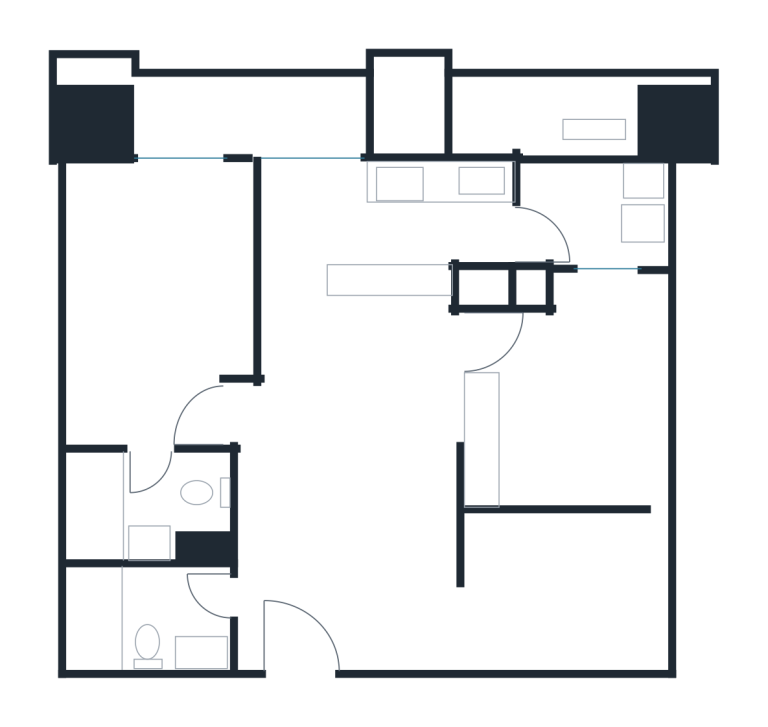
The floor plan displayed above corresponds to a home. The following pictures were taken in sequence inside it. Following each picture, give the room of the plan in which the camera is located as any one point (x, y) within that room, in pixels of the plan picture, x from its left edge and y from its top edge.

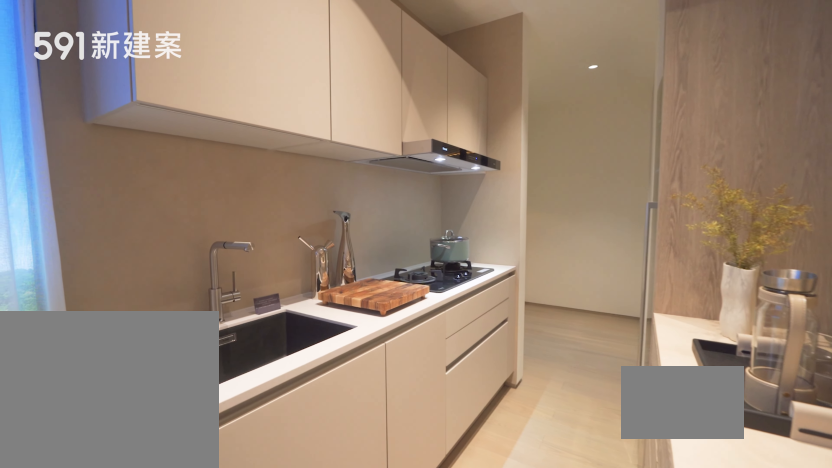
(444, 220)
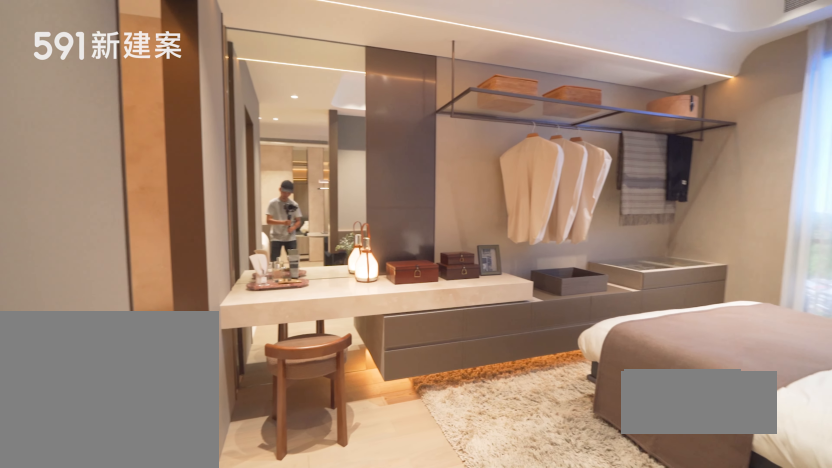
(157, 299)
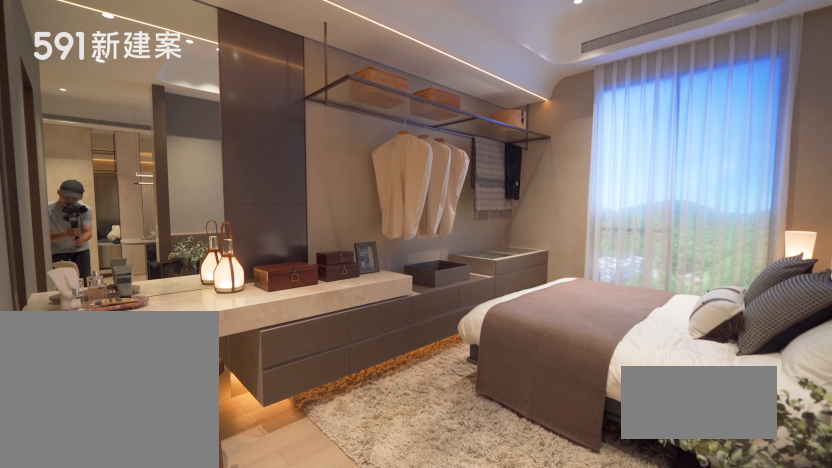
(157, 299)
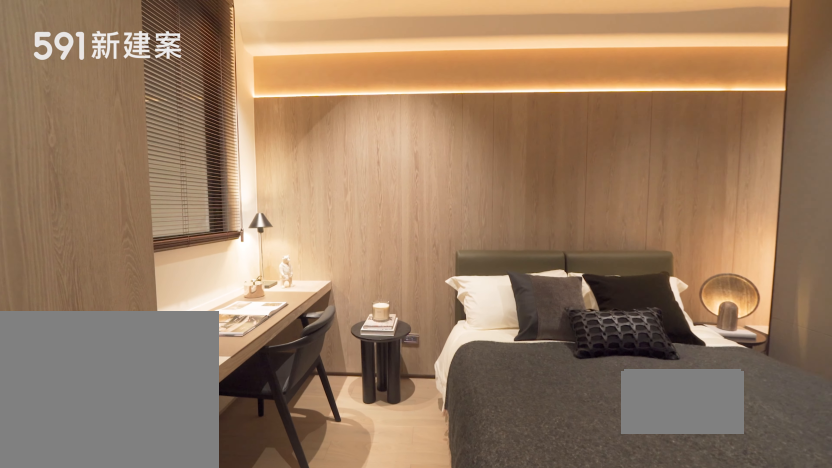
(572, 399)
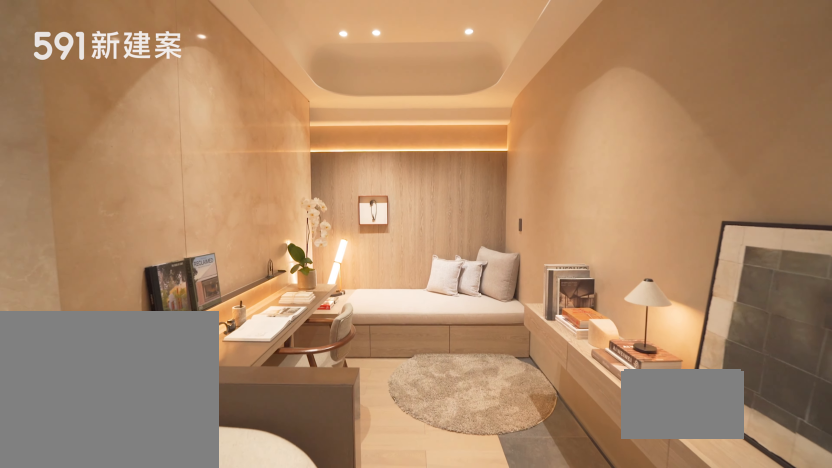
(570, 590)
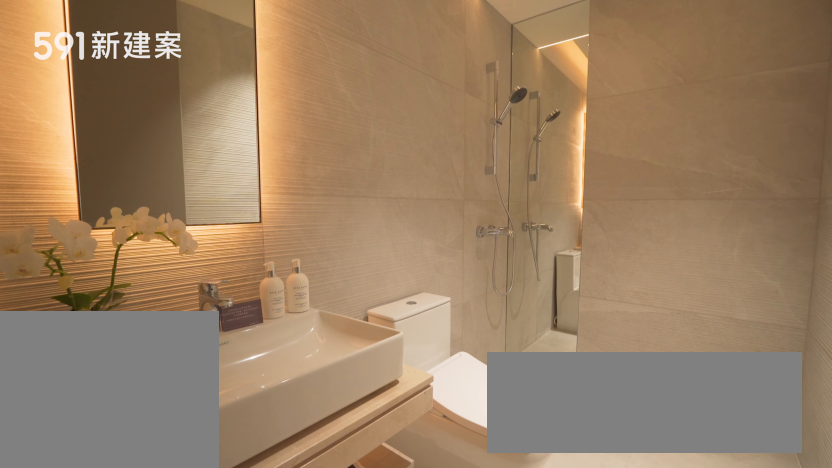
(144, 618)
